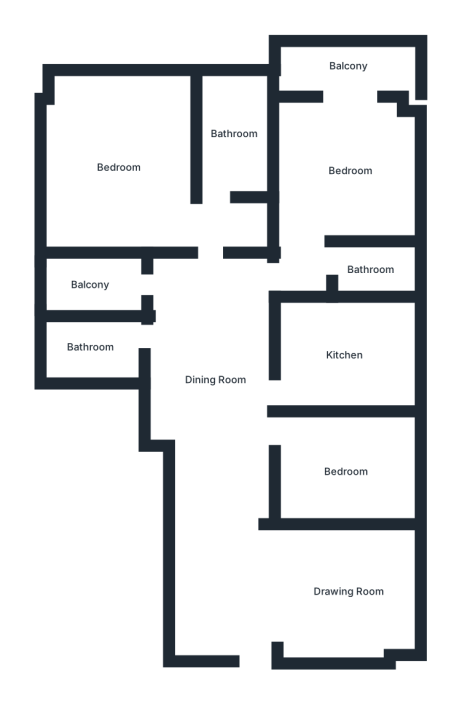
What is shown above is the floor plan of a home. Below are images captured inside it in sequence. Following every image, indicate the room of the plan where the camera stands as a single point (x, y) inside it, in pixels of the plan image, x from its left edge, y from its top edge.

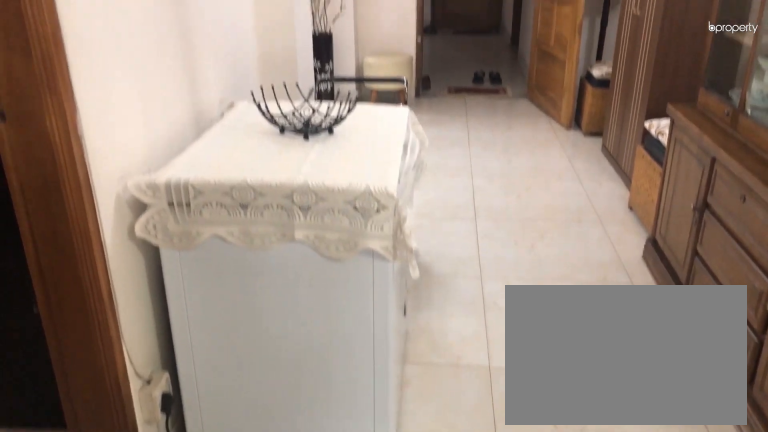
(217, 382)
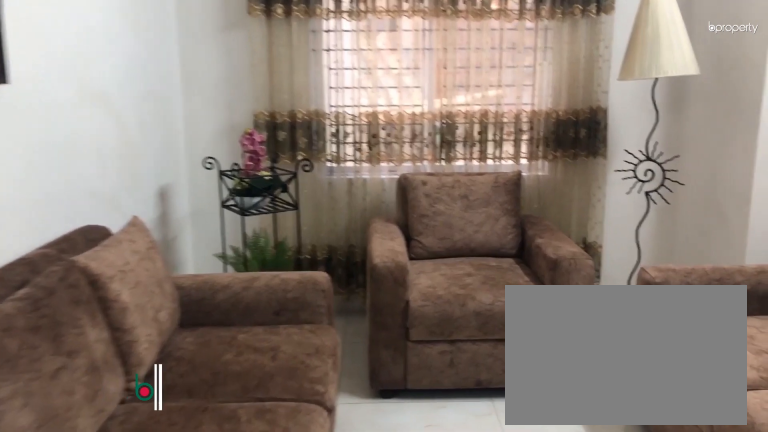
(348, 590)
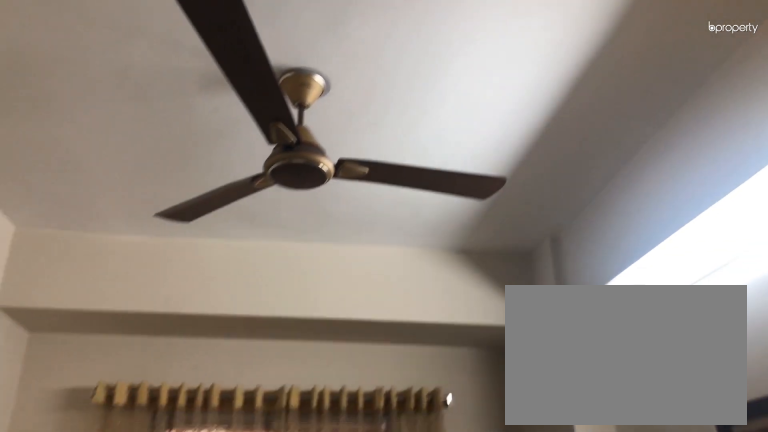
(348, 590)
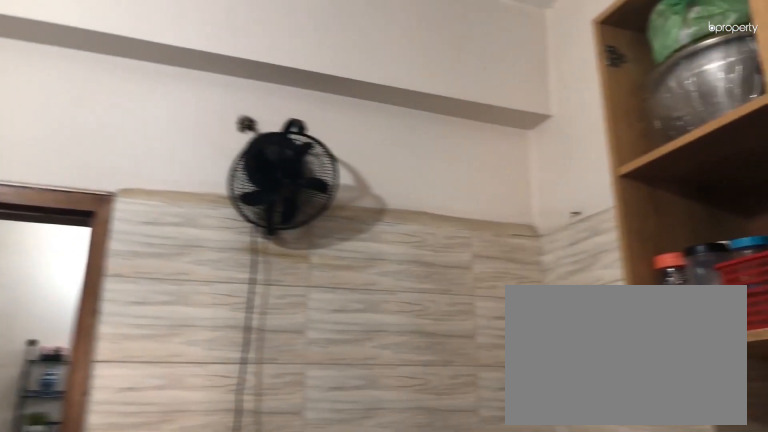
(342, 353)
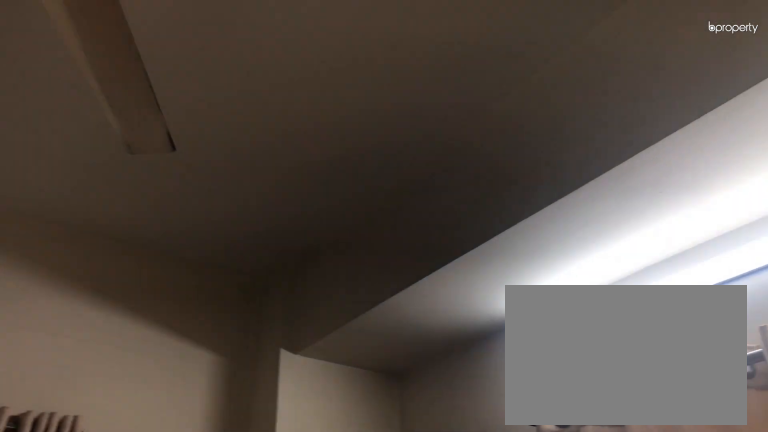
(347, 174)
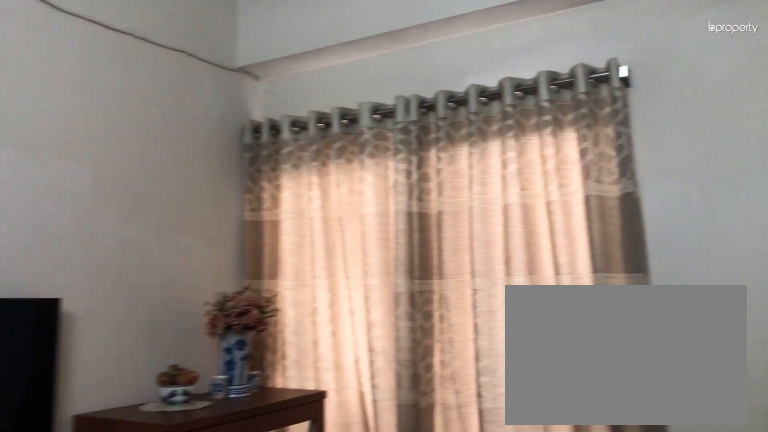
(115, 169)
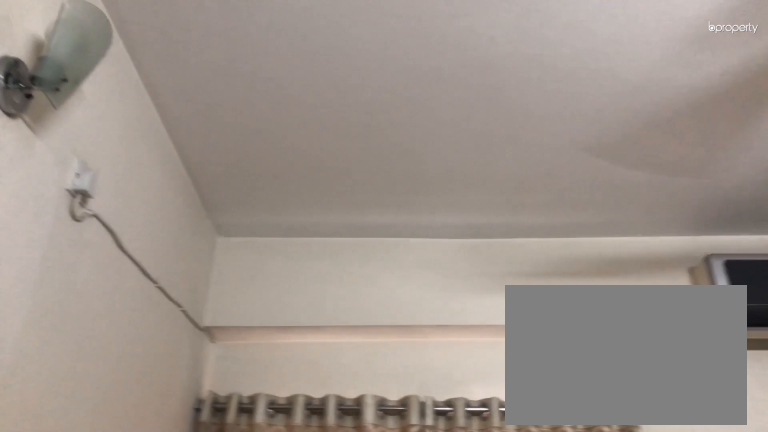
(115, 169)
